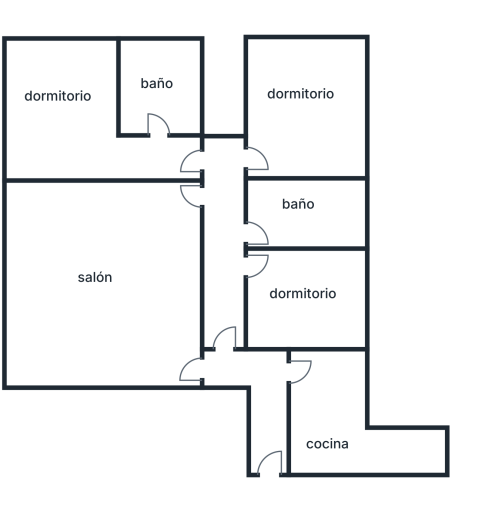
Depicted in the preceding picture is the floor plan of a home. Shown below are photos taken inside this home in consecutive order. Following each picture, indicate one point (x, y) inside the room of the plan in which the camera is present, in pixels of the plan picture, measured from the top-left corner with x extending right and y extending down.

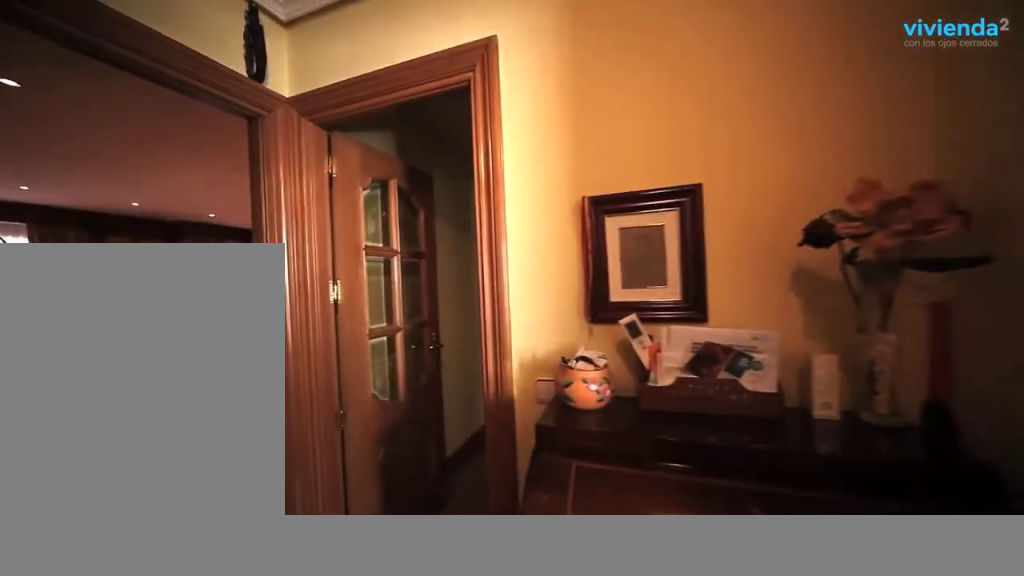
(265, 379)
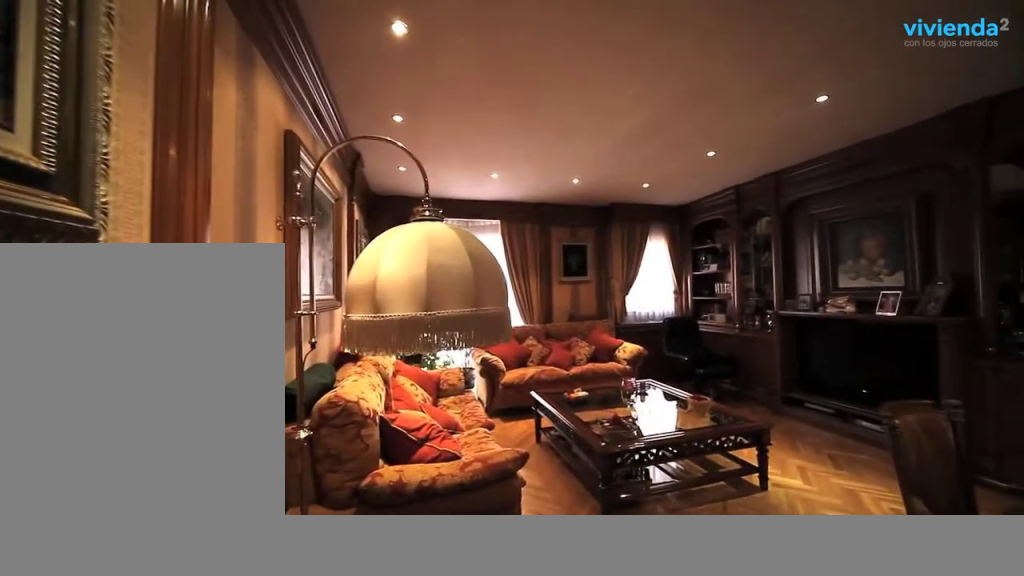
(122, 332)
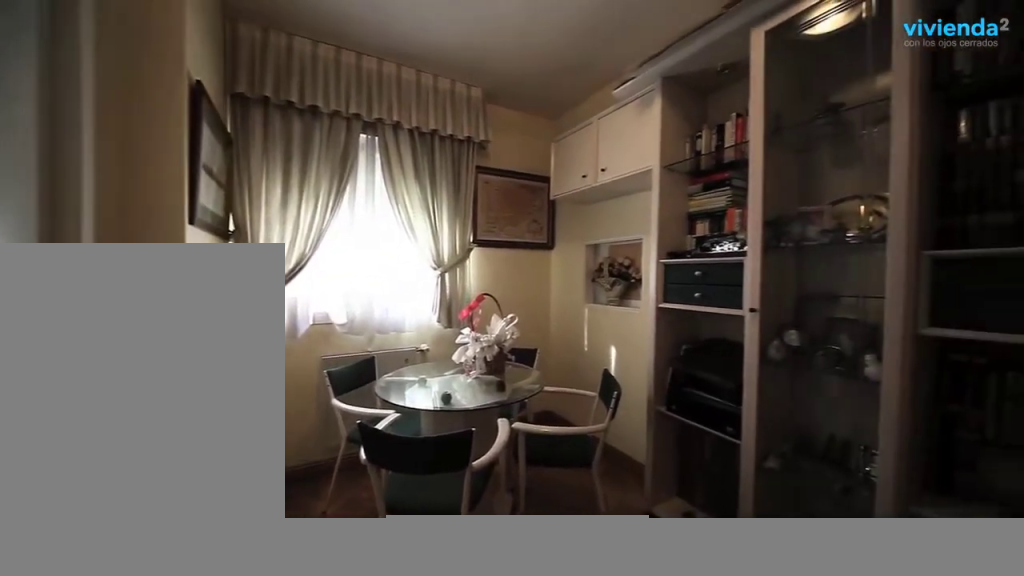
(321, 305)
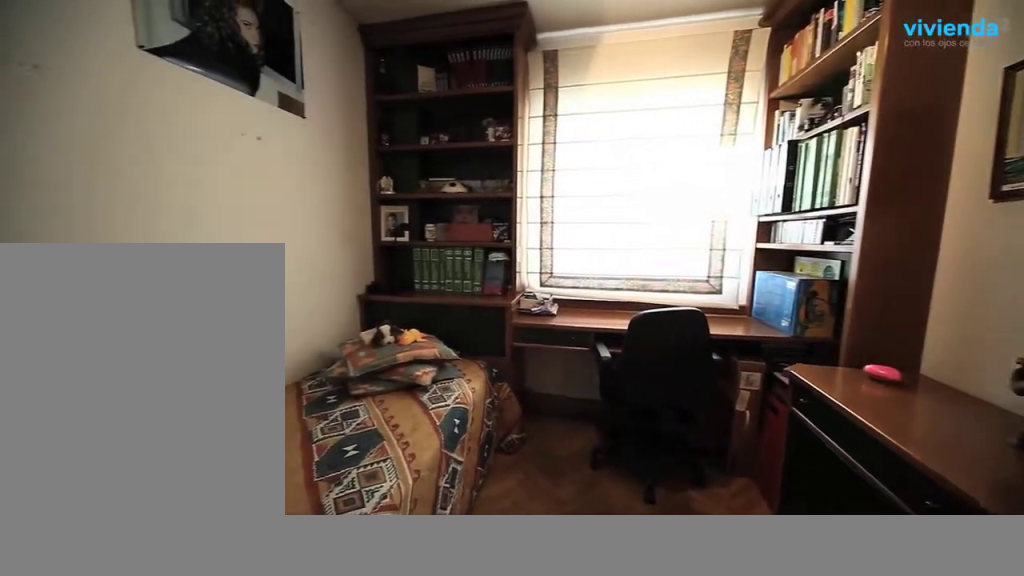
(315, 143)
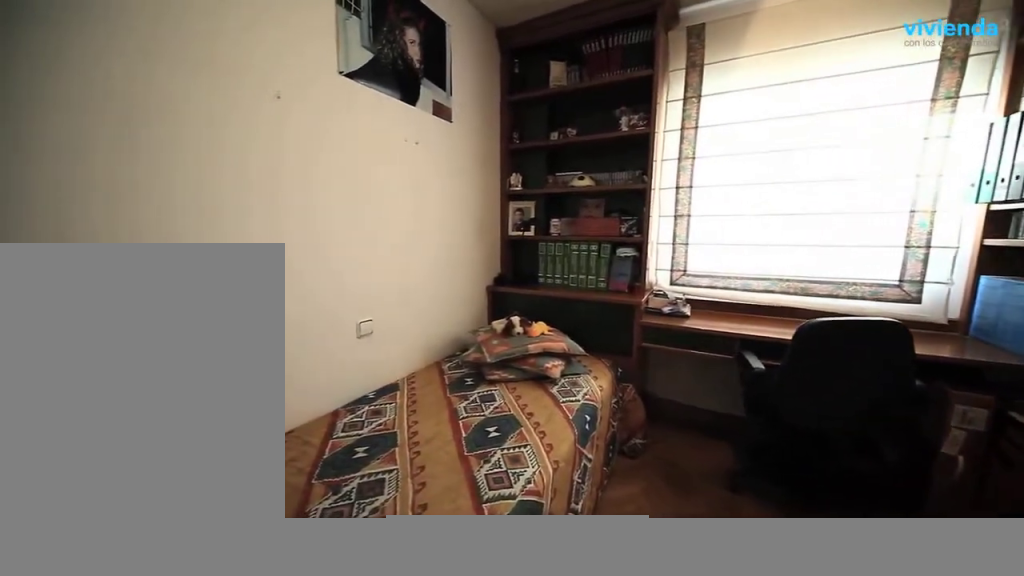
(315, 143)
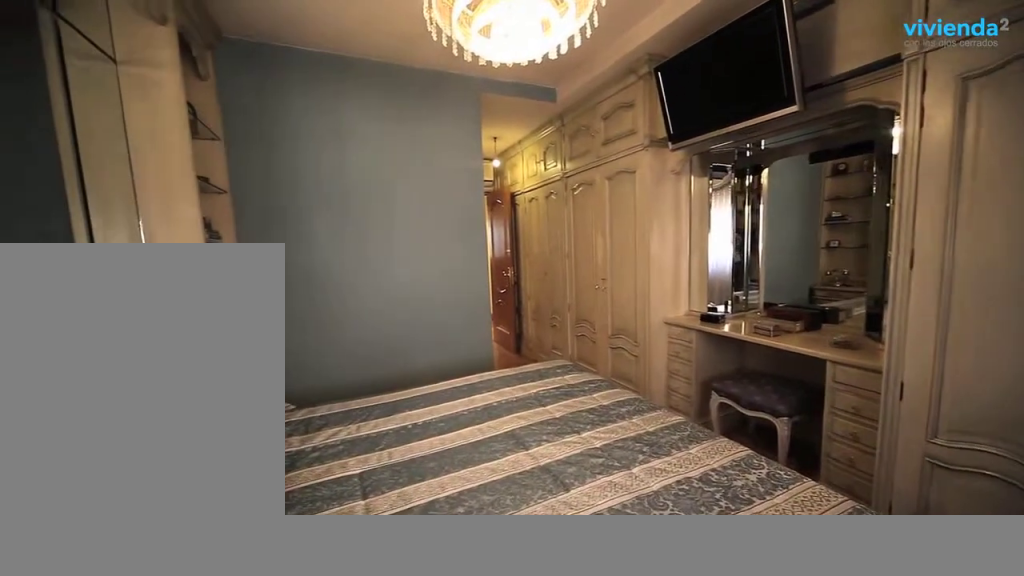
(63, 143)
